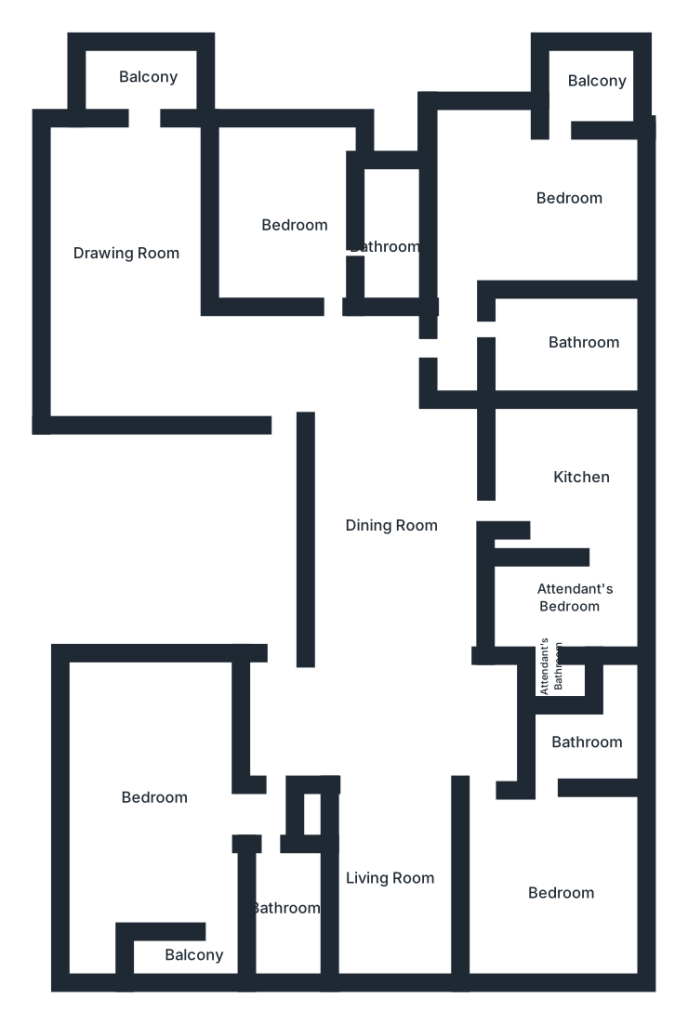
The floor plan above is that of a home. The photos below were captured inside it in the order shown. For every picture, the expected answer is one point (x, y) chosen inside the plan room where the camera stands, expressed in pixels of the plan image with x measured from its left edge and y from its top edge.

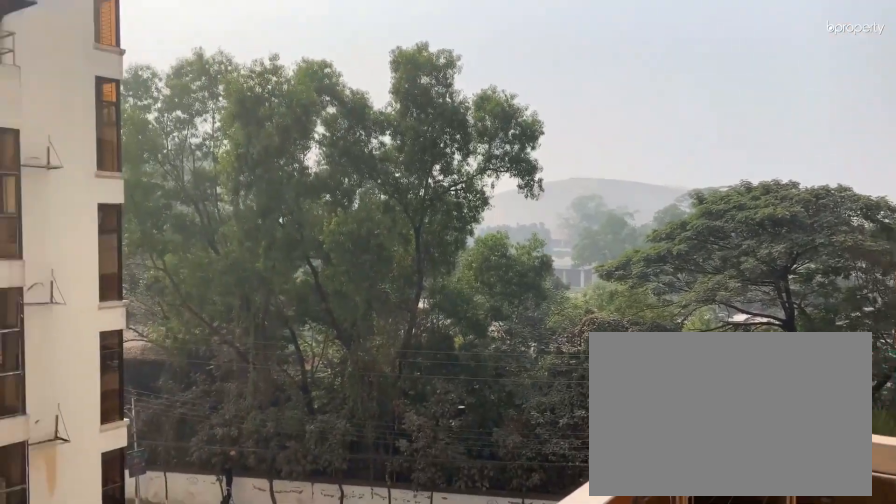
(145, 91)
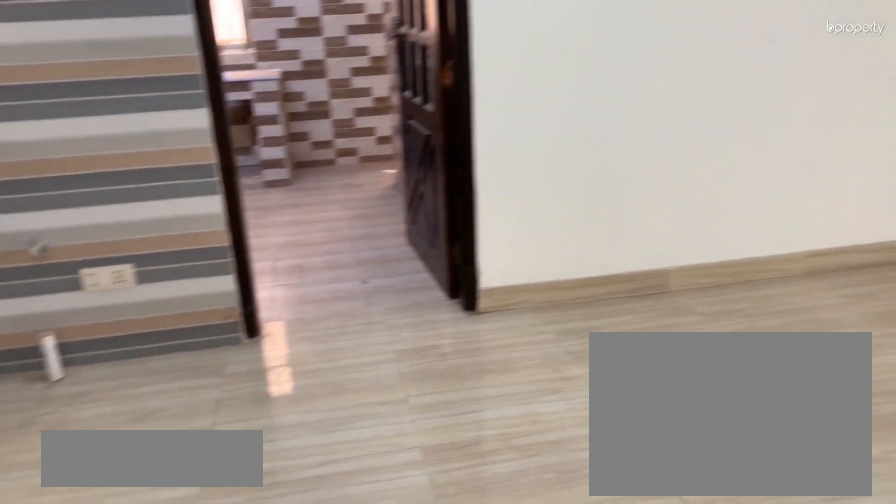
(391, 541)
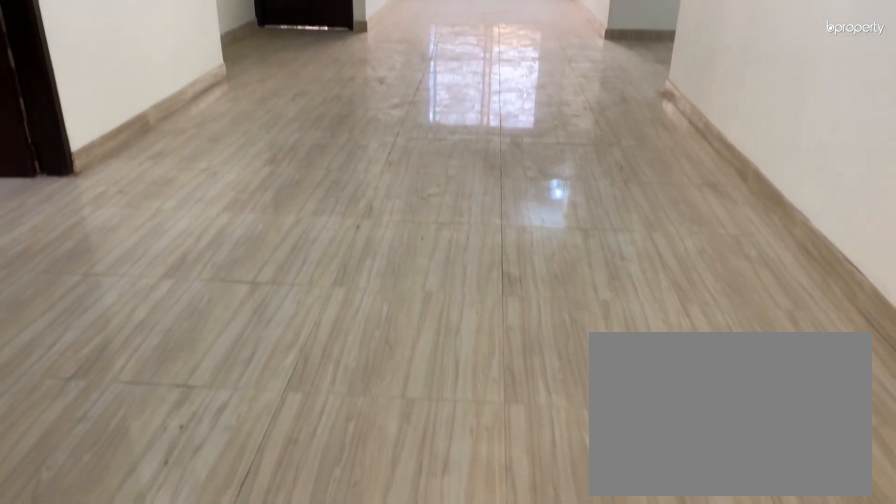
(391, 541)
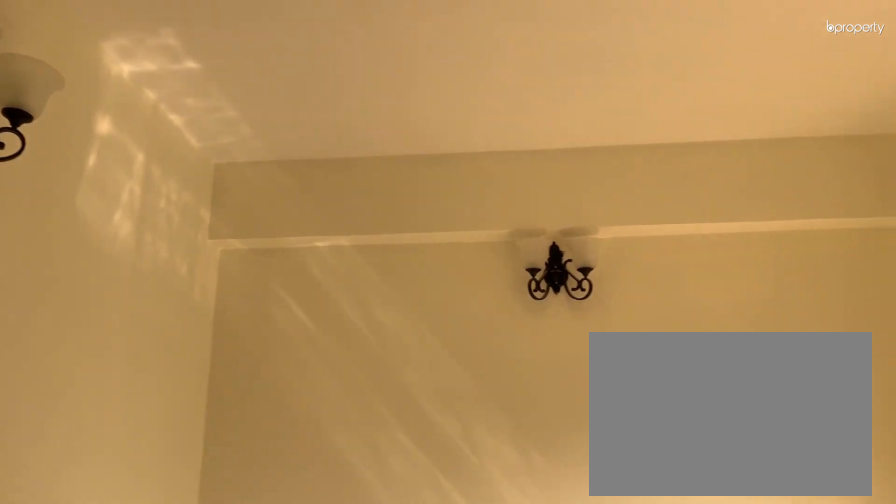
(307, 233)
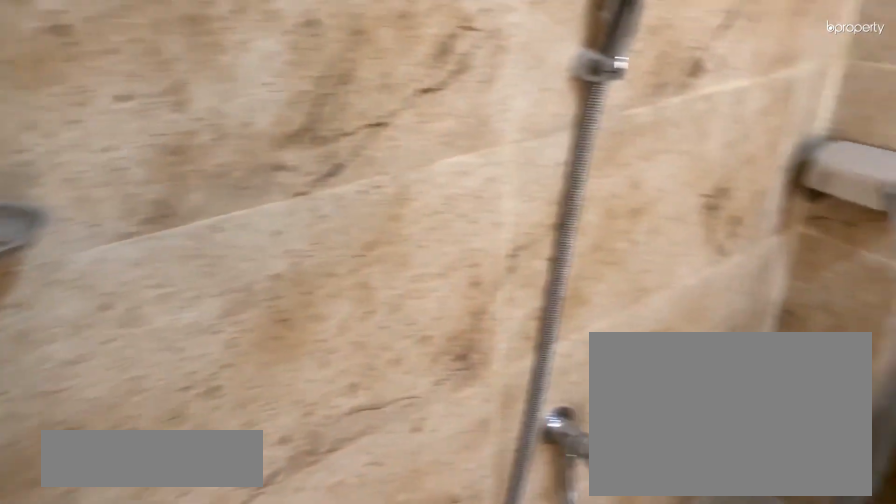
(554, 327)
